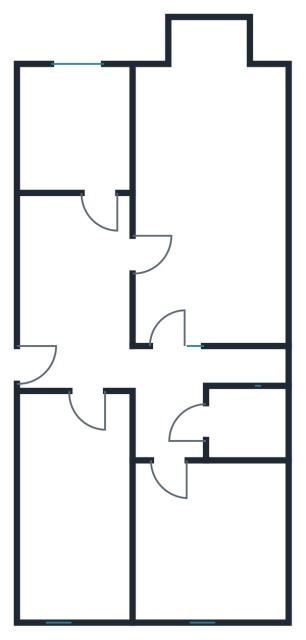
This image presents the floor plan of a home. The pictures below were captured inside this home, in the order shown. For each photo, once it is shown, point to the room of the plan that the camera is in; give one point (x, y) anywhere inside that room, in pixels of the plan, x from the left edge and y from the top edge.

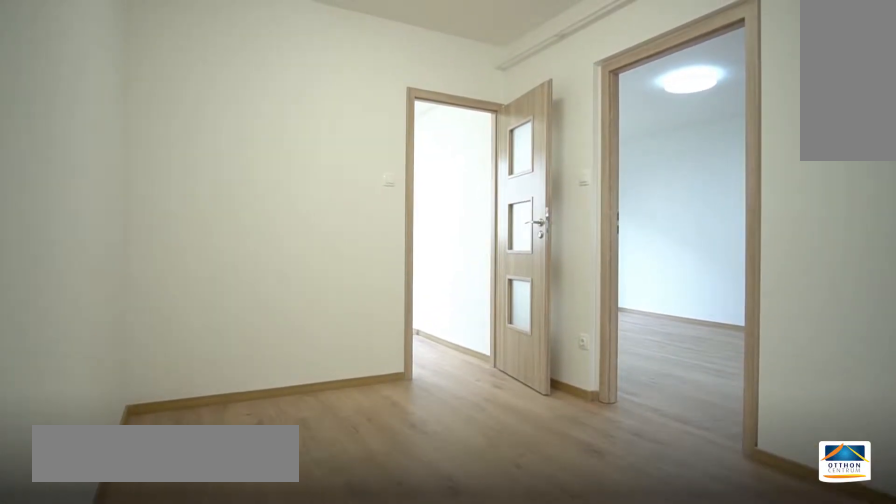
(70, 282)
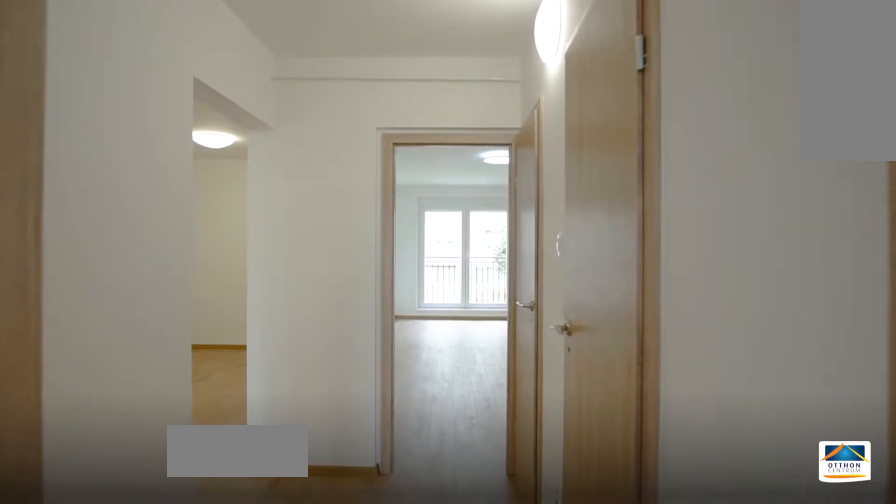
(171, 402)
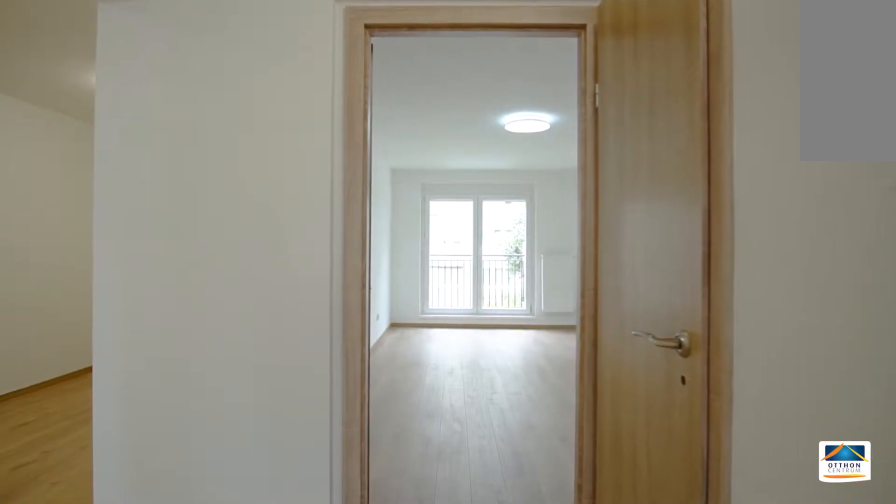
(171, 403)
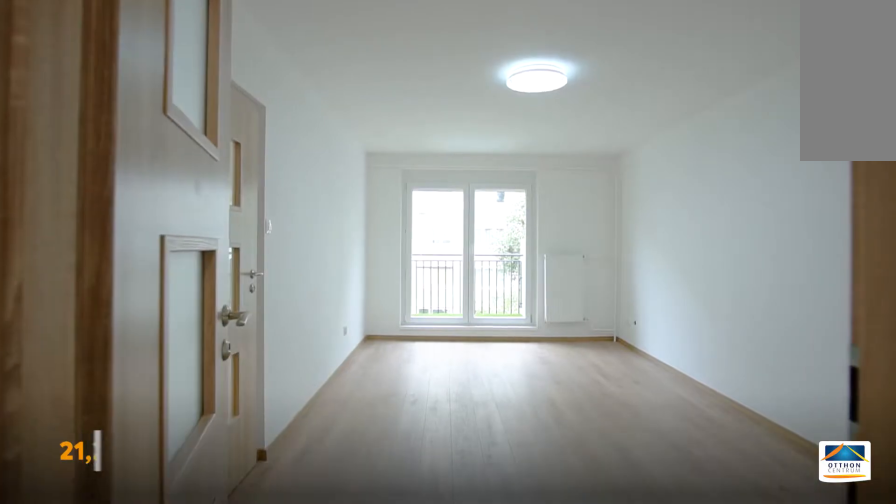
(206, 182)
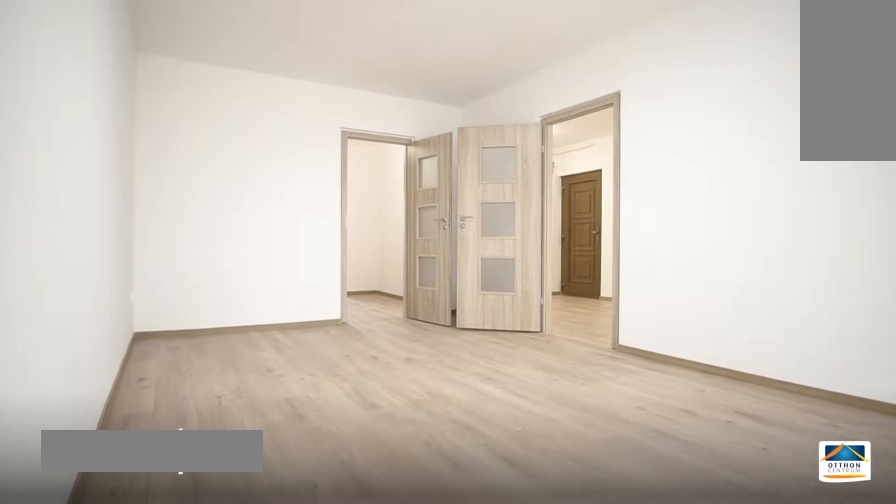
(207, 182)
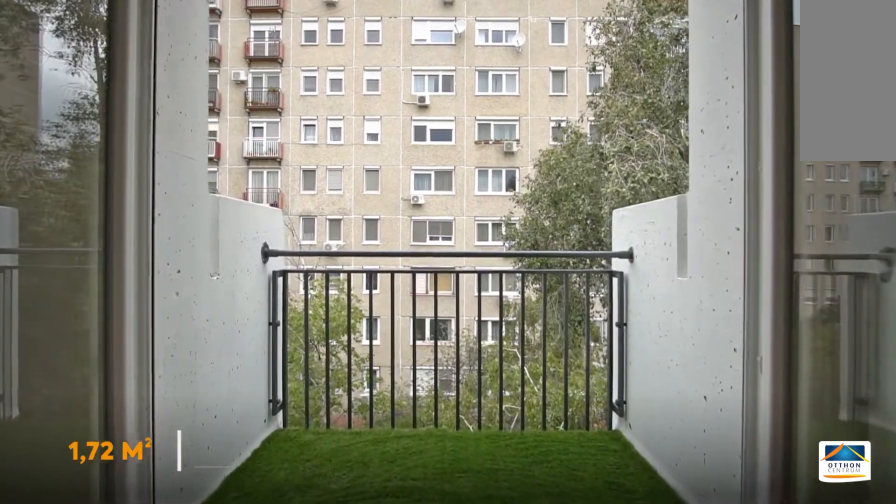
(208, 41)
